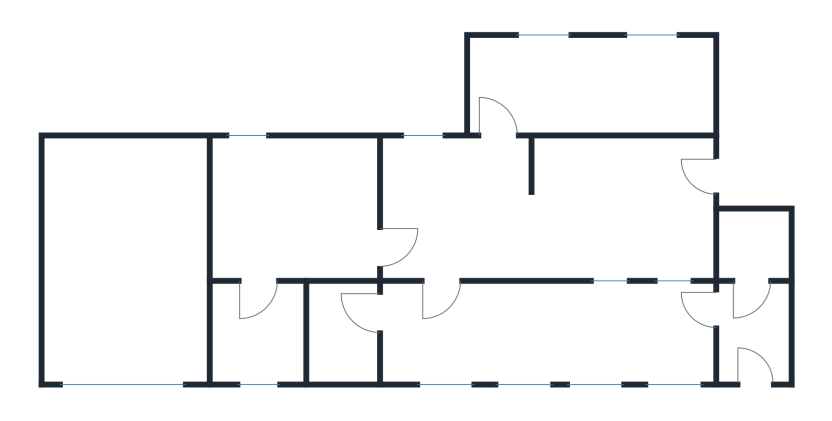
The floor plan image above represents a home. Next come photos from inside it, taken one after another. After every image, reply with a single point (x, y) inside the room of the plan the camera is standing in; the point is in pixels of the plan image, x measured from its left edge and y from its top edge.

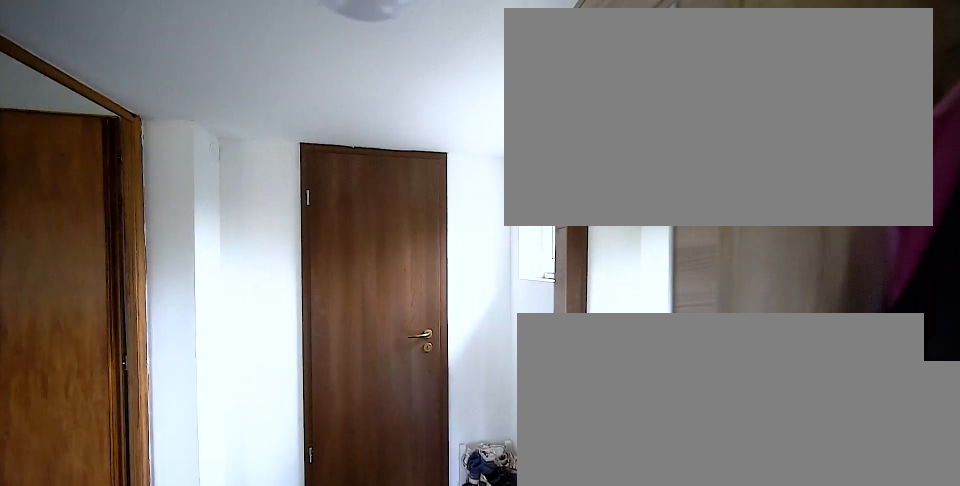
(753, 337)
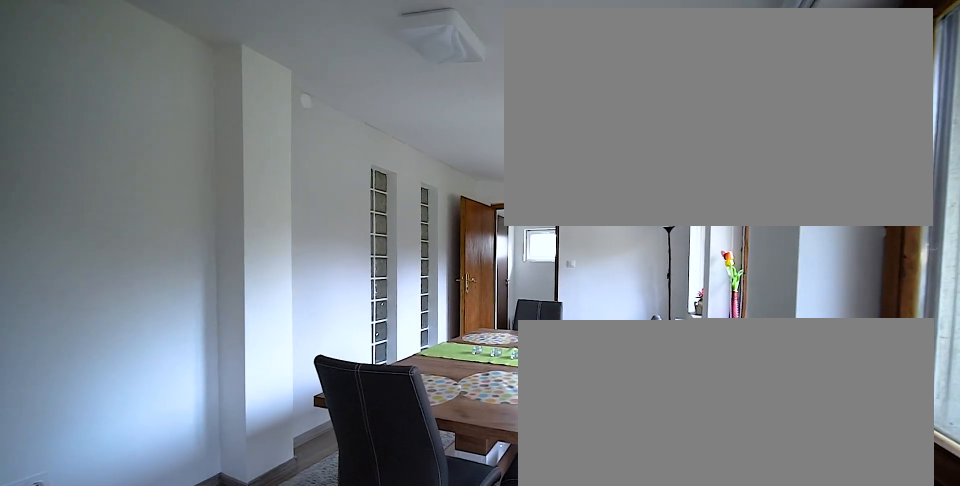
(541, 337)
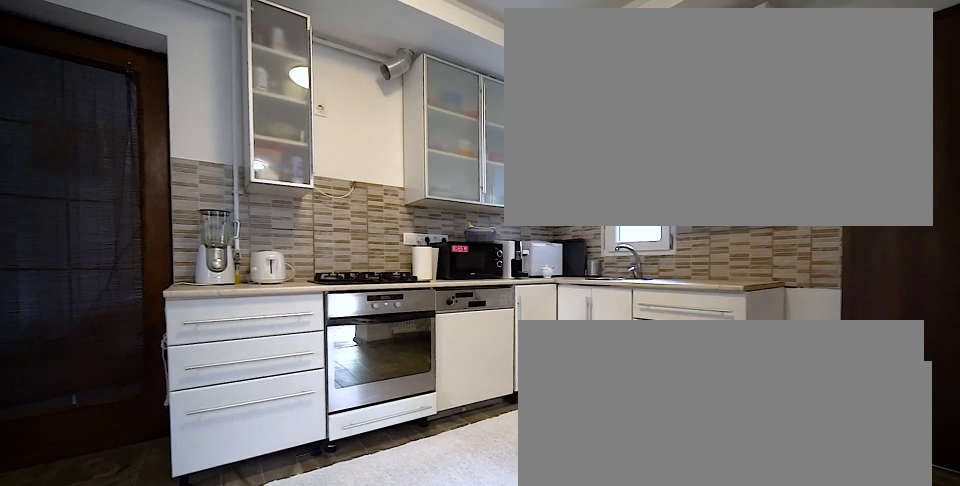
(541, 231)
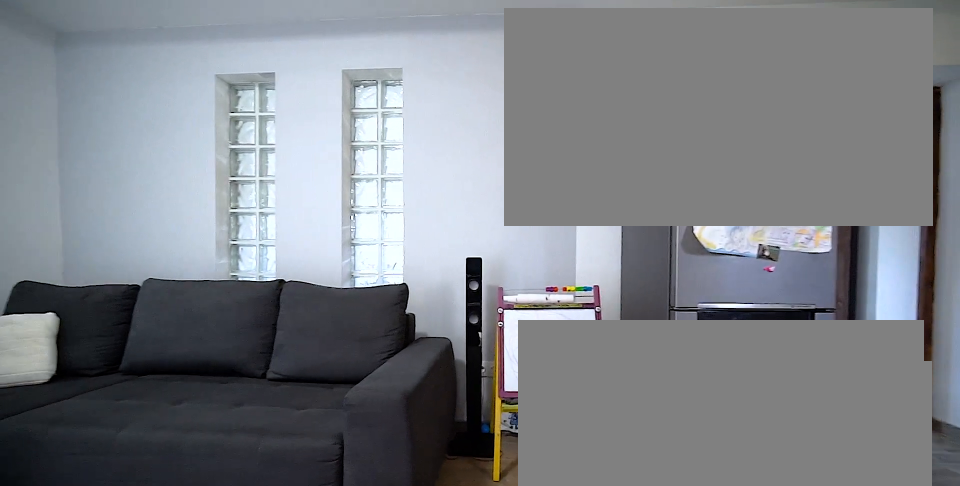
(541, 230)
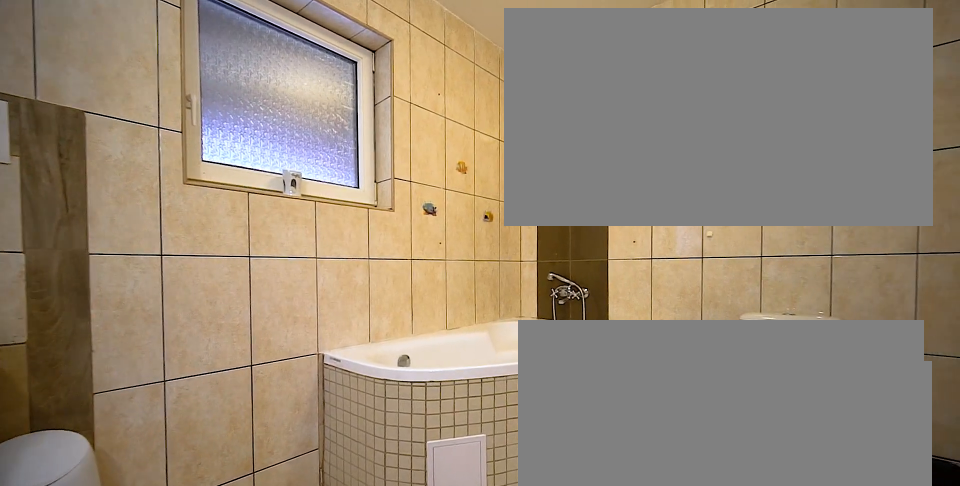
(593, 86)
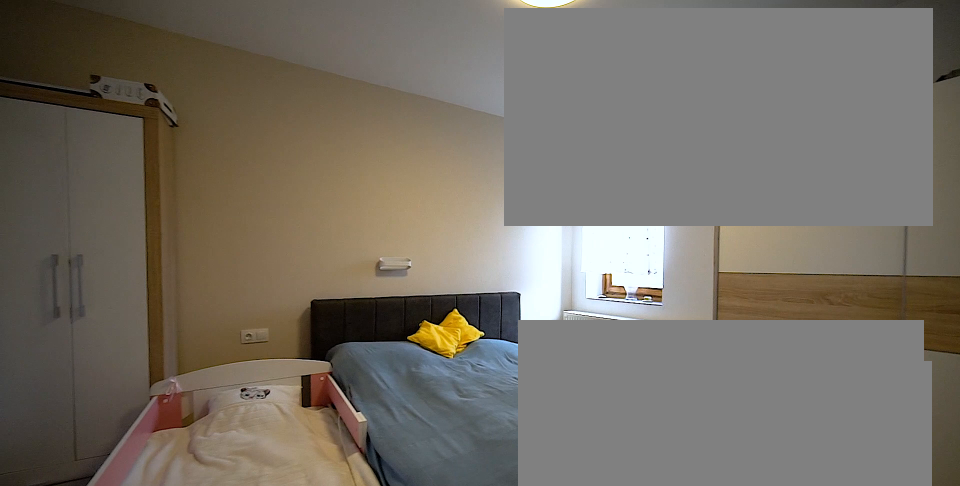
(298, 213)
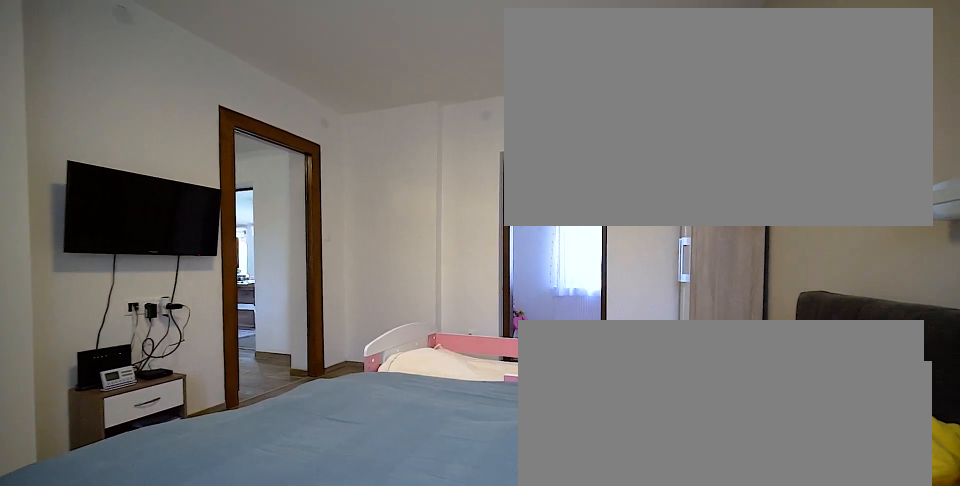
(298, 213)
